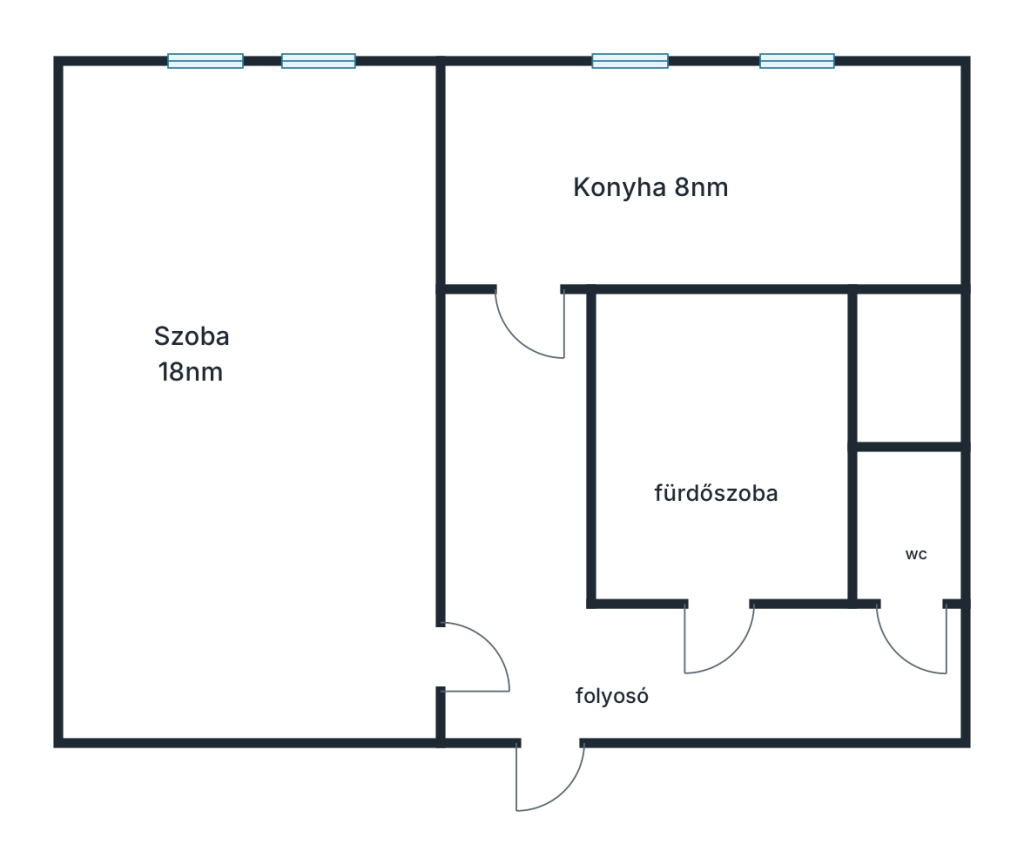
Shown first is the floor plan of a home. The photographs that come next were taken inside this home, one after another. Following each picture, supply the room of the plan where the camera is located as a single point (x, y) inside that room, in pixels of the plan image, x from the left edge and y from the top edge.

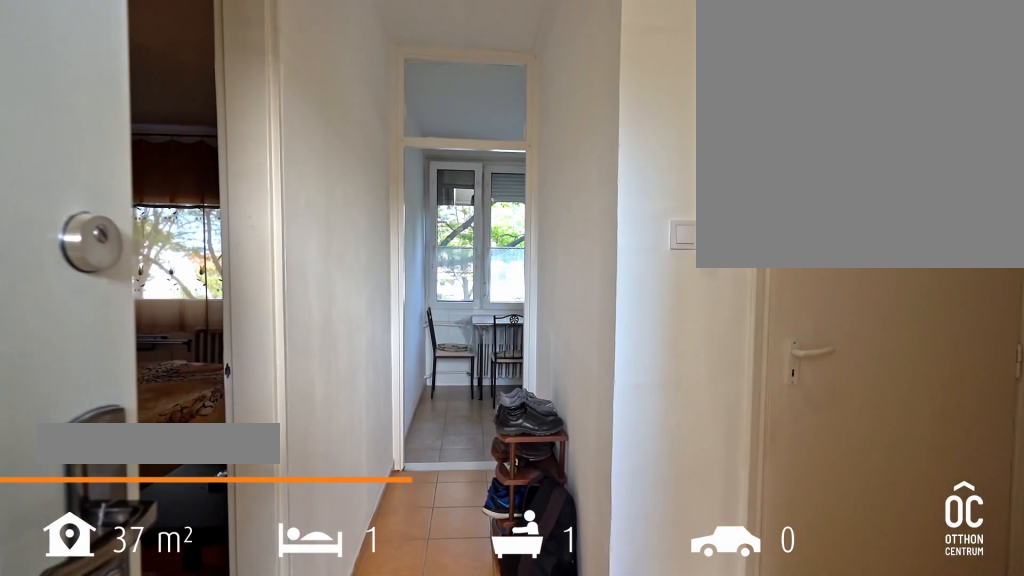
(540, 651)
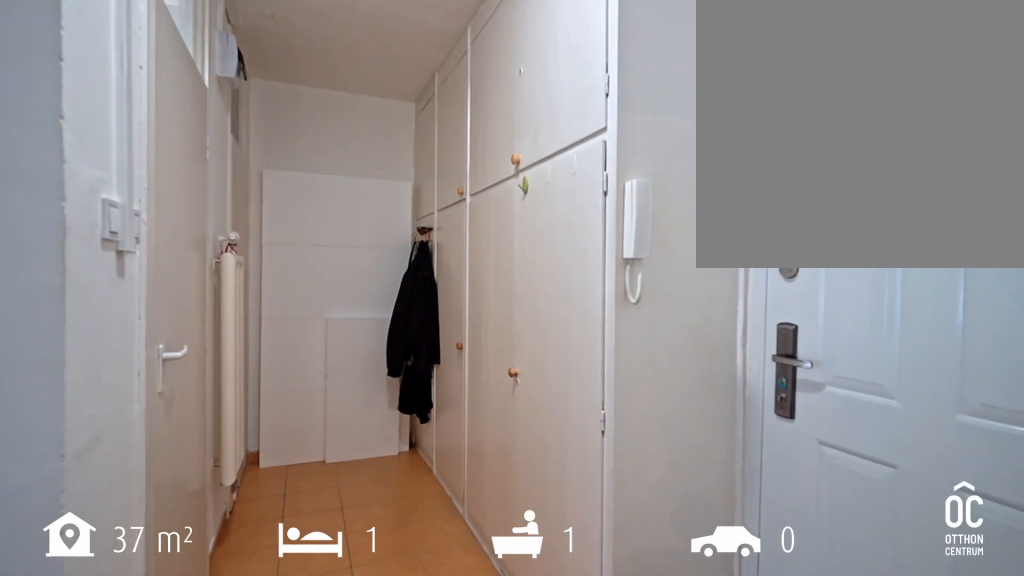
(540, 651)
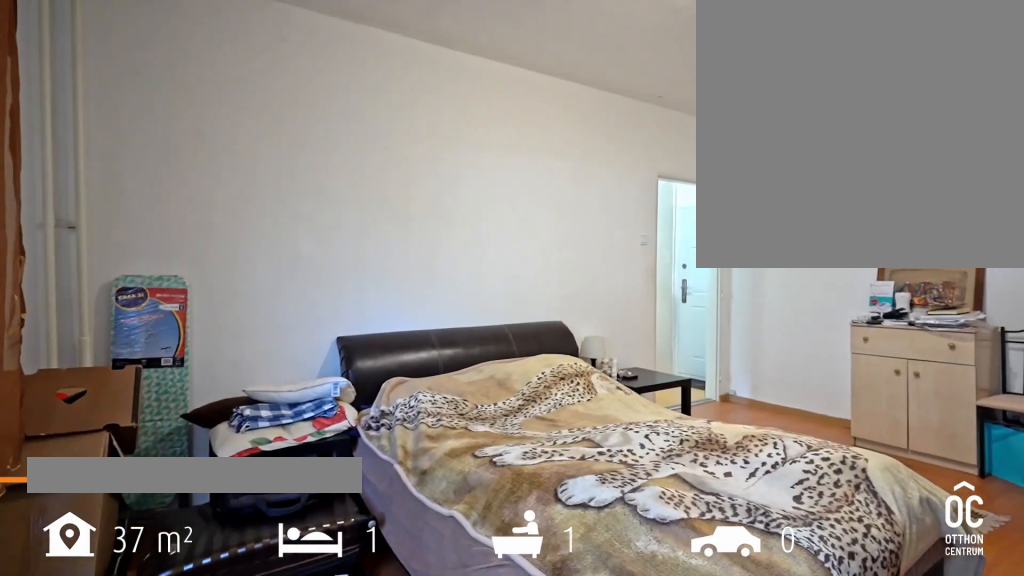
(244, 436)
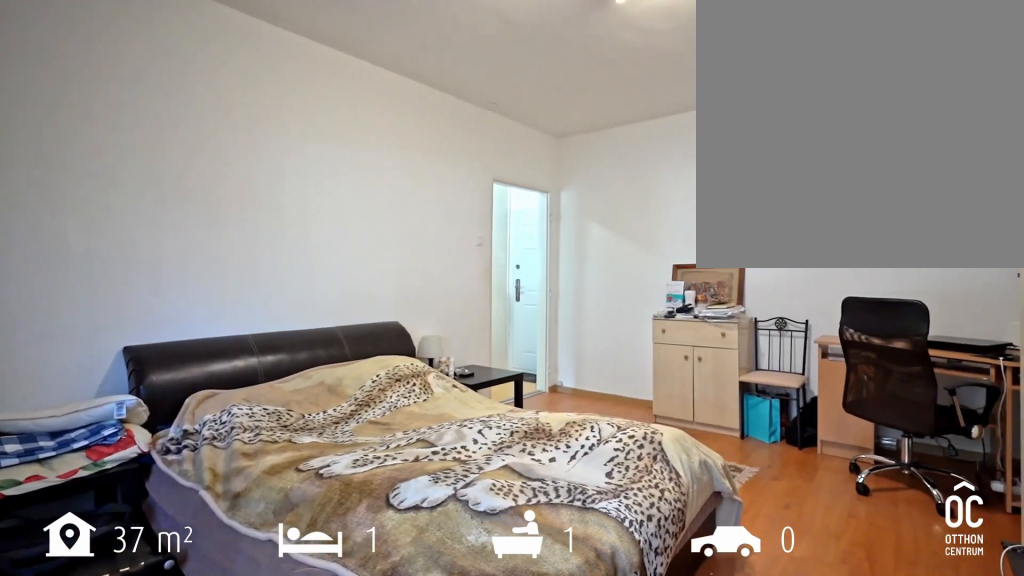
(244, 436)
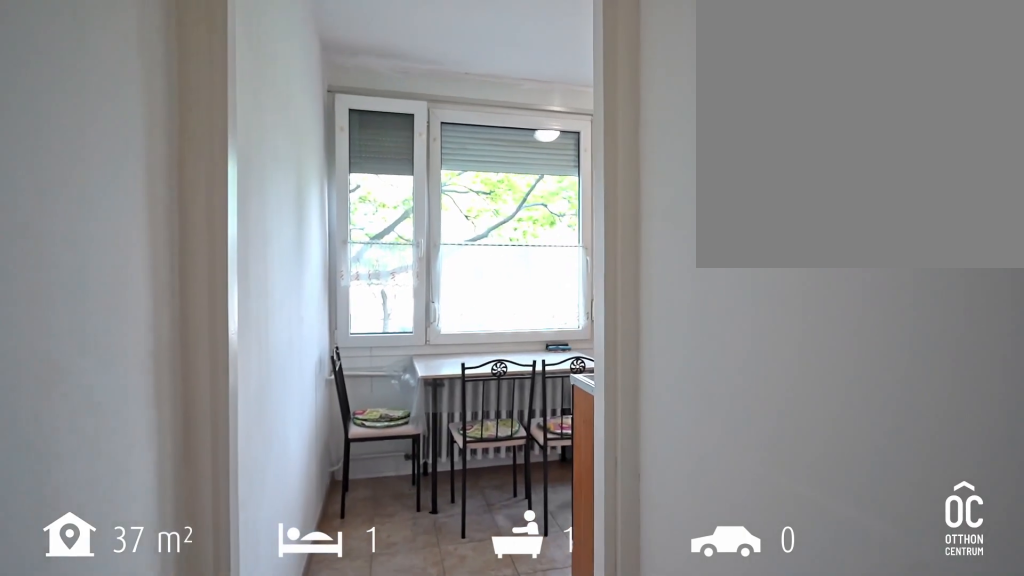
(517, 453)
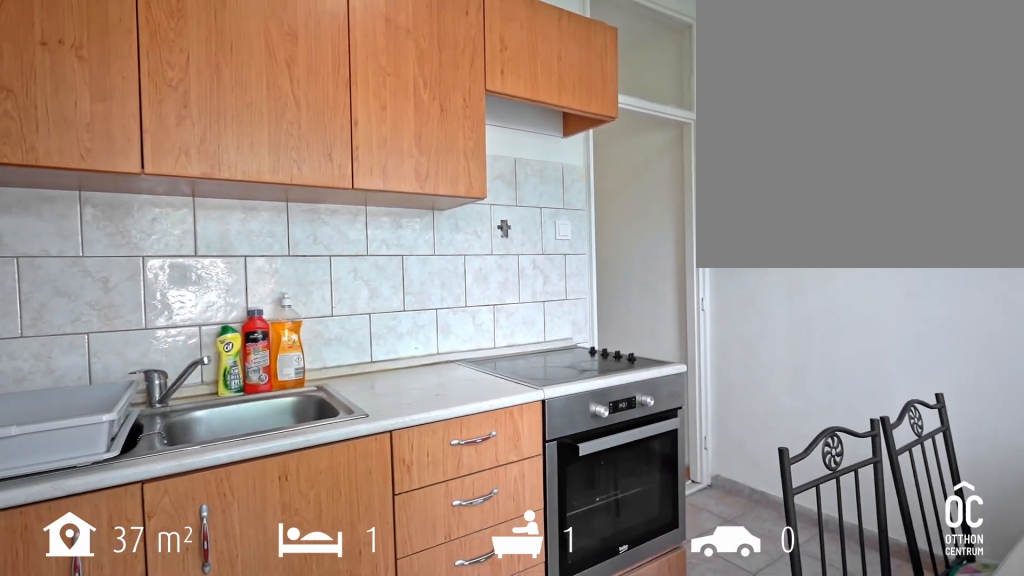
(703, 182)
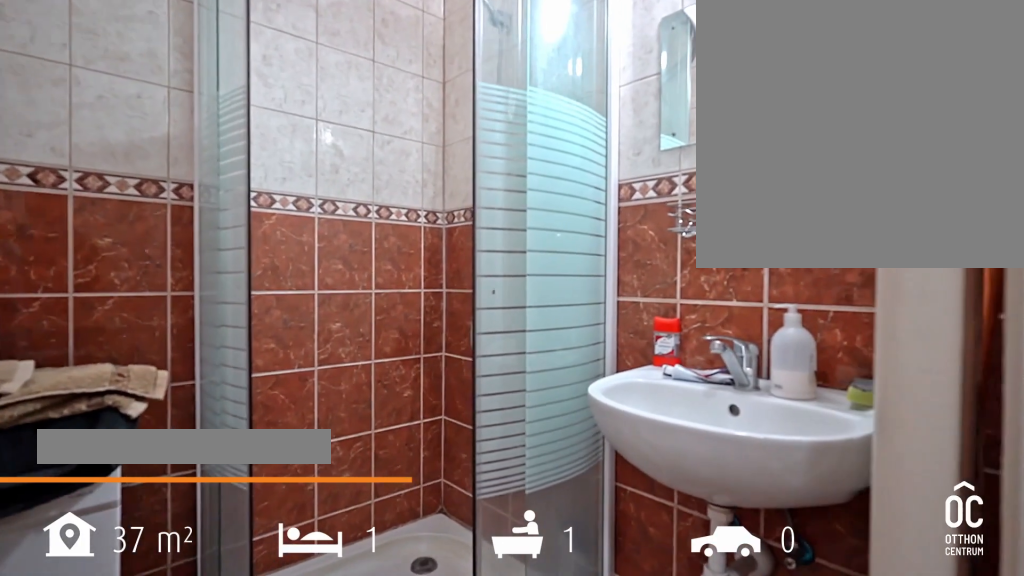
(716, 441)
